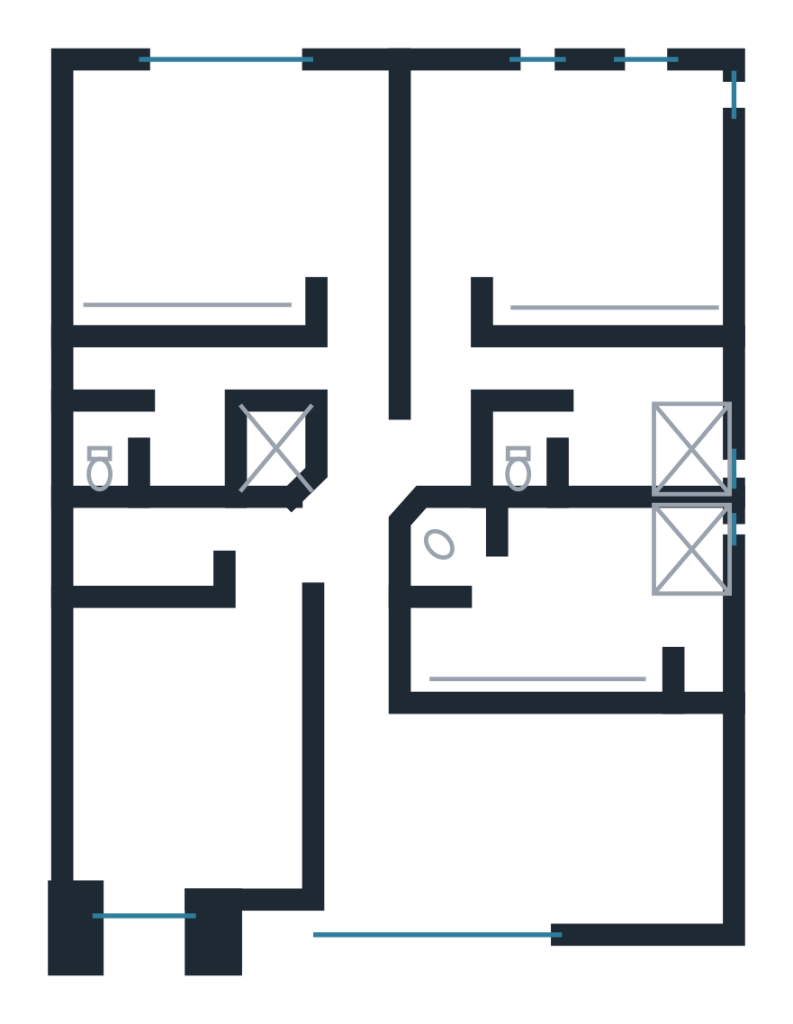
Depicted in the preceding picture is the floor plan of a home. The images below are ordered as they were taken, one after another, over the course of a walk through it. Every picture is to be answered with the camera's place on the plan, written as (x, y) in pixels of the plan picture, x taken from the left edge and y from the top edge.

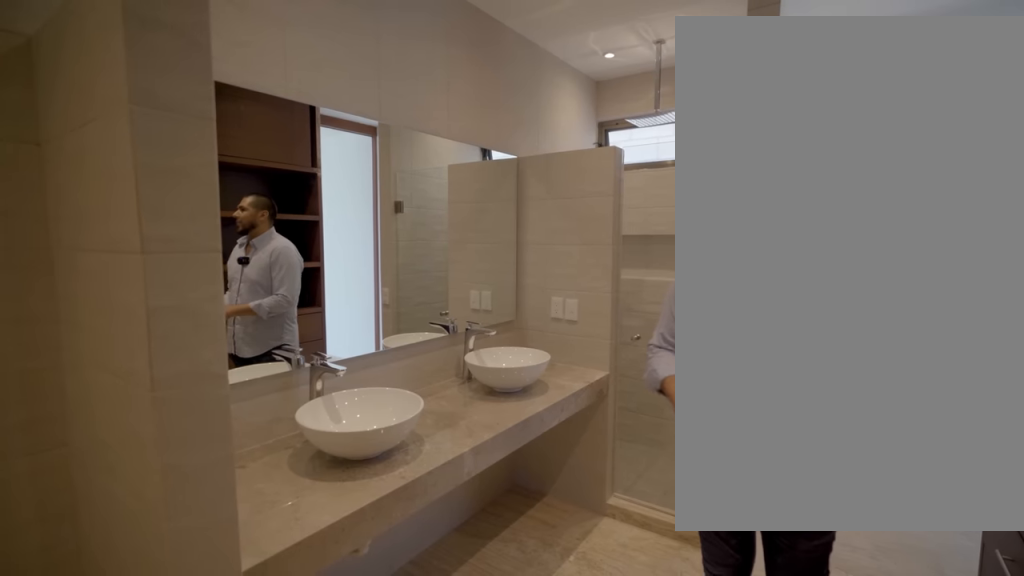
(508, 612)
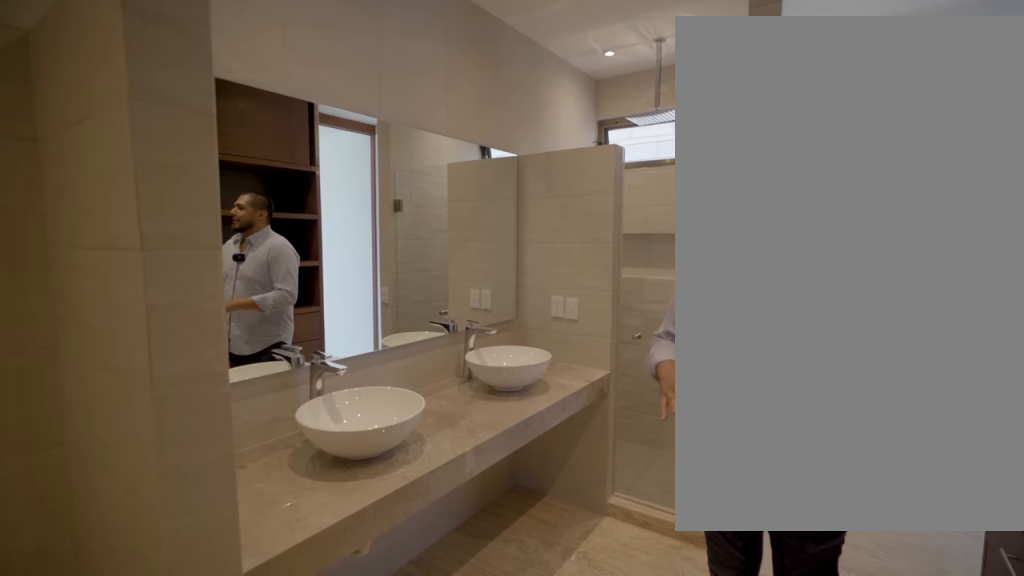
(508, 612)
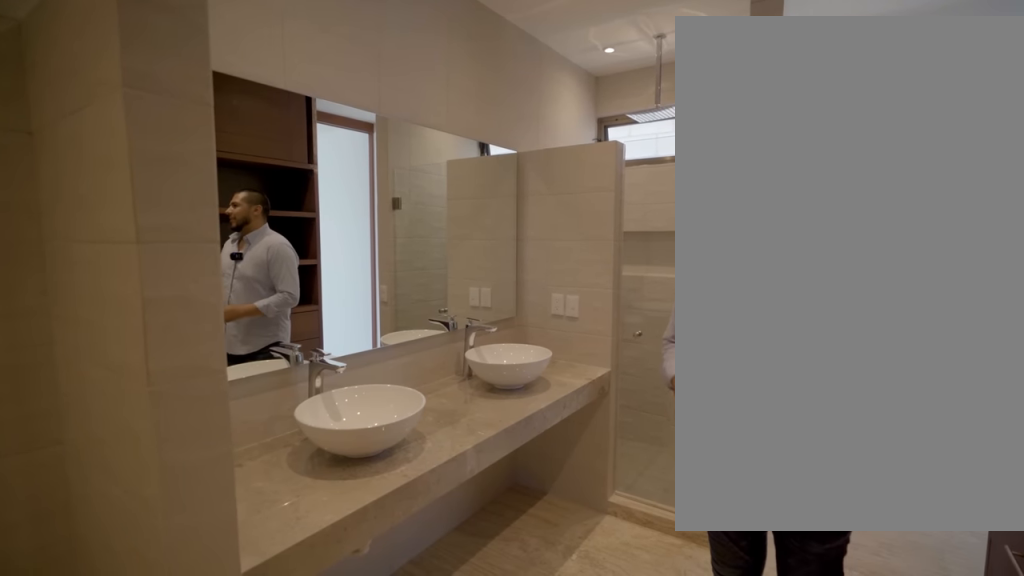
(509, 612)
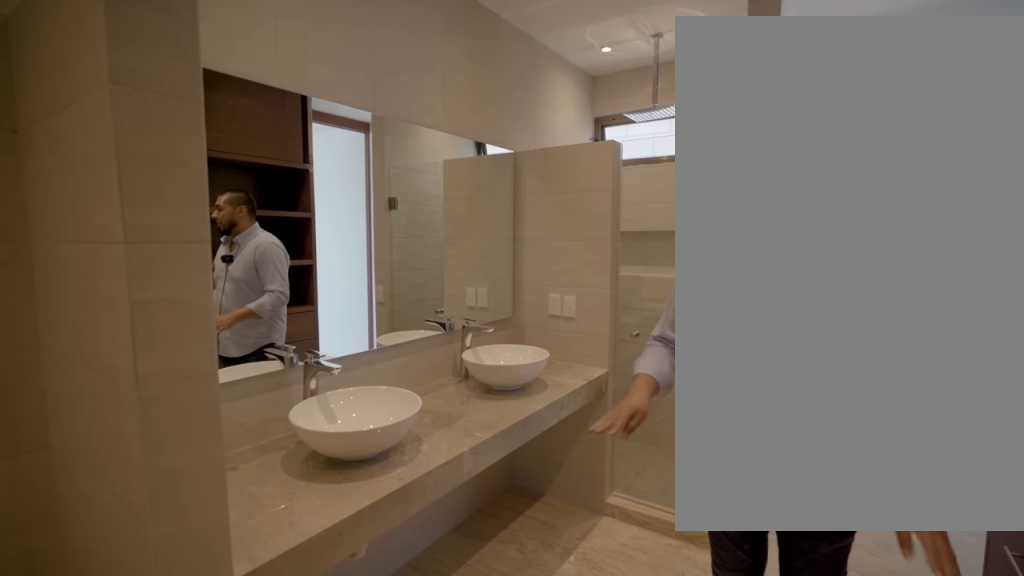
(509, 612)
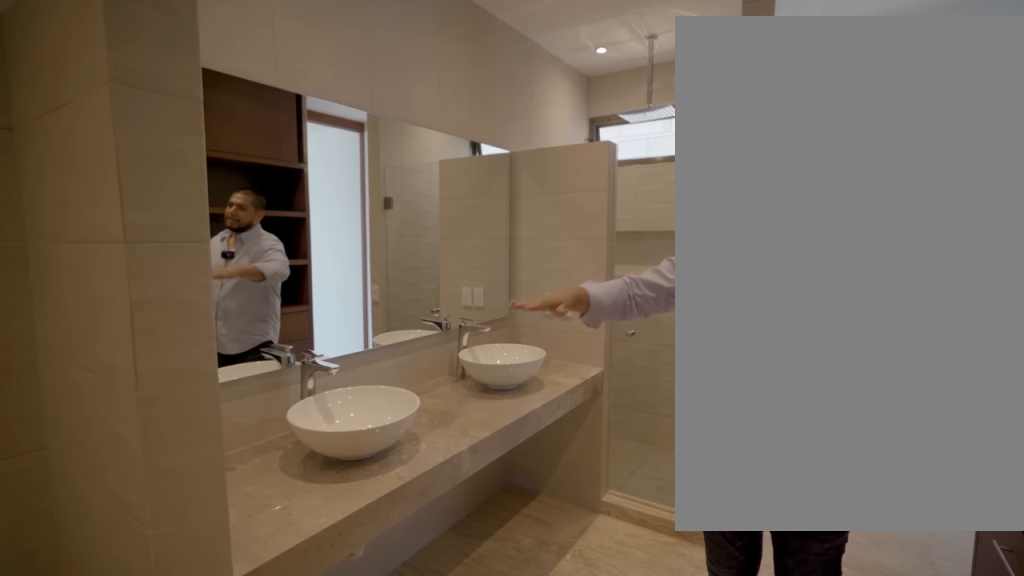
(511, 611)
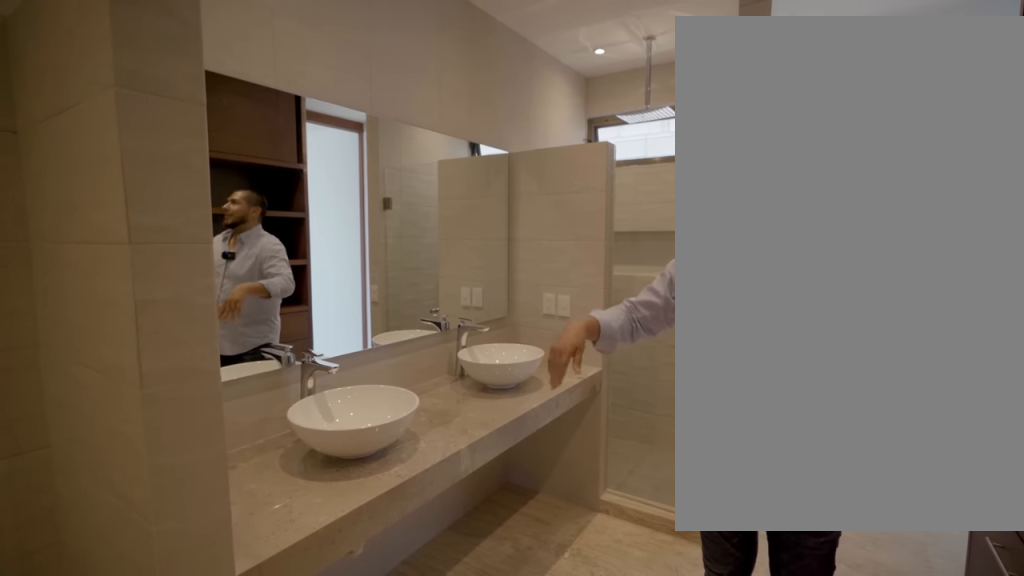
(512, 611)
